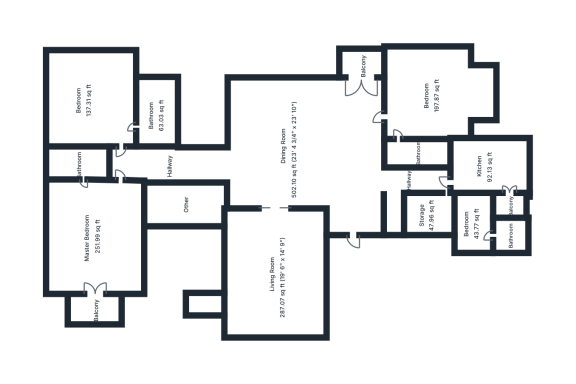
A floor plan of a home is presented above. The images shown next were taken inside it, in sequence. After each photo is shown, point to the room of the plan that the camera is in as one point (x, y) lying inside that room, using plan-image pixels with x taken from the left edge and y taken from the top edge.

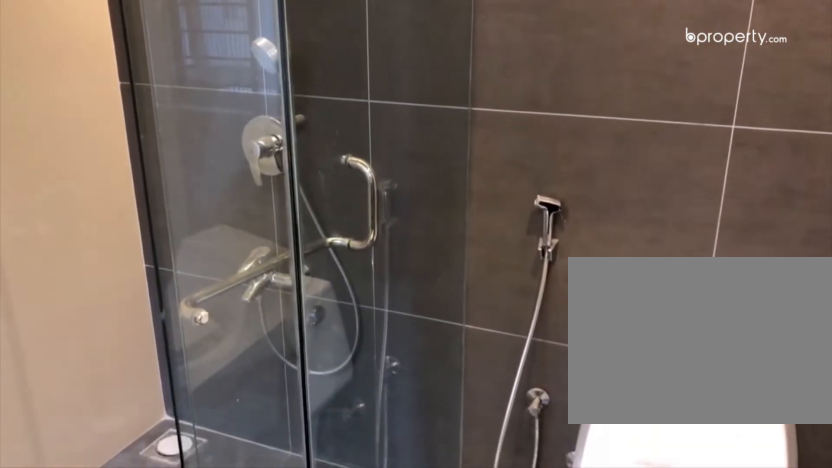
(156, 116)
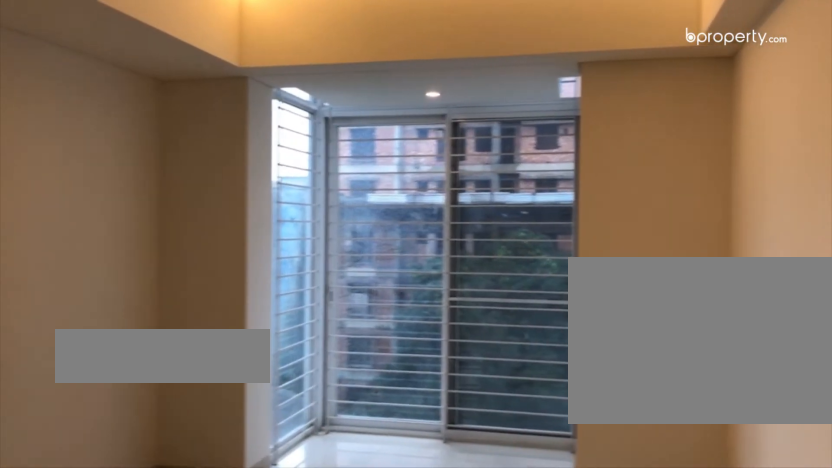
(414, 100)
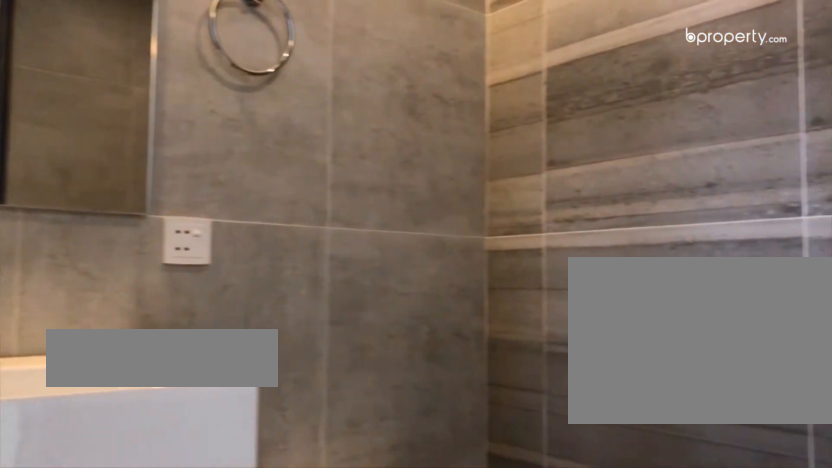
(408, 155)
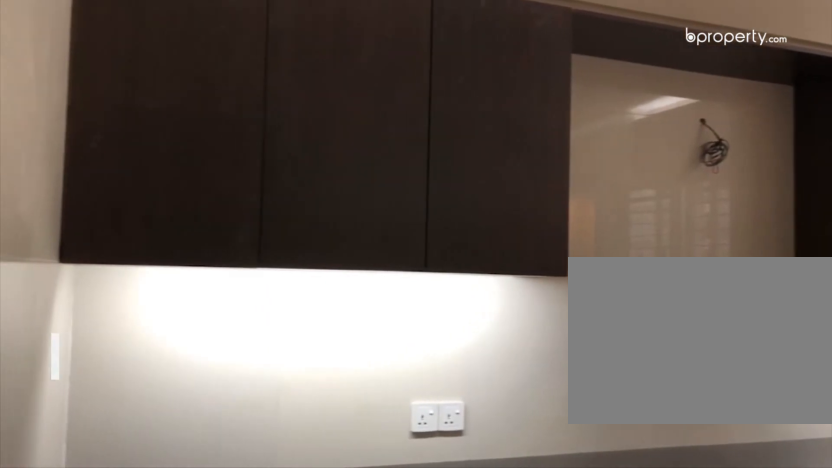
(485, 159)
